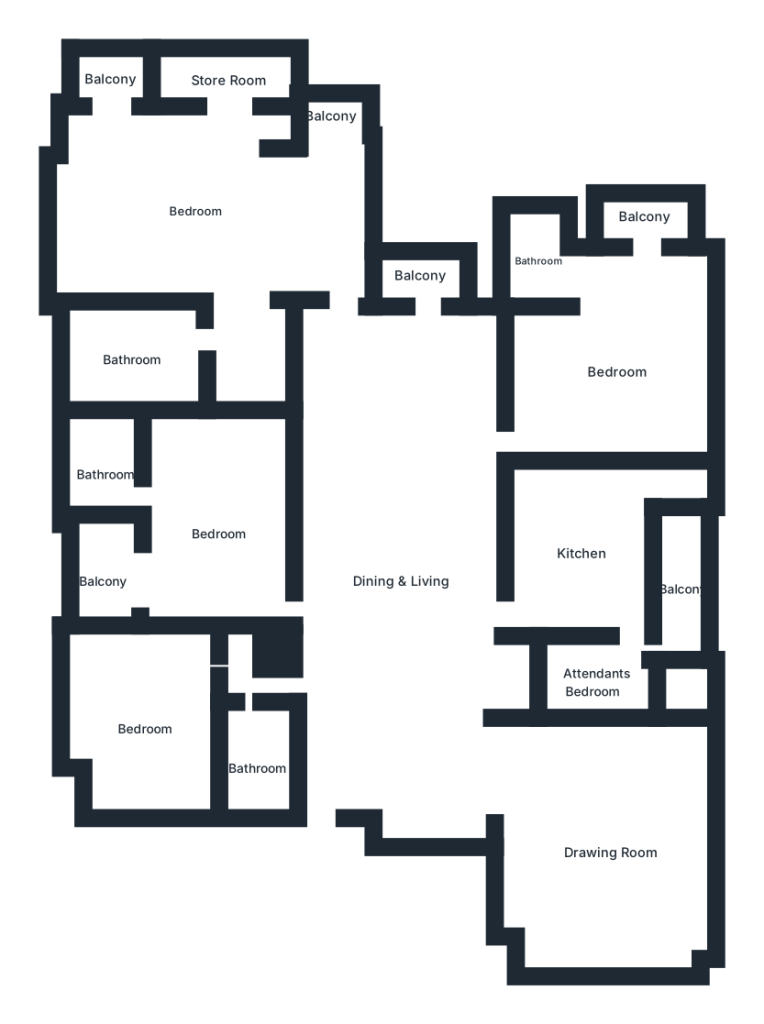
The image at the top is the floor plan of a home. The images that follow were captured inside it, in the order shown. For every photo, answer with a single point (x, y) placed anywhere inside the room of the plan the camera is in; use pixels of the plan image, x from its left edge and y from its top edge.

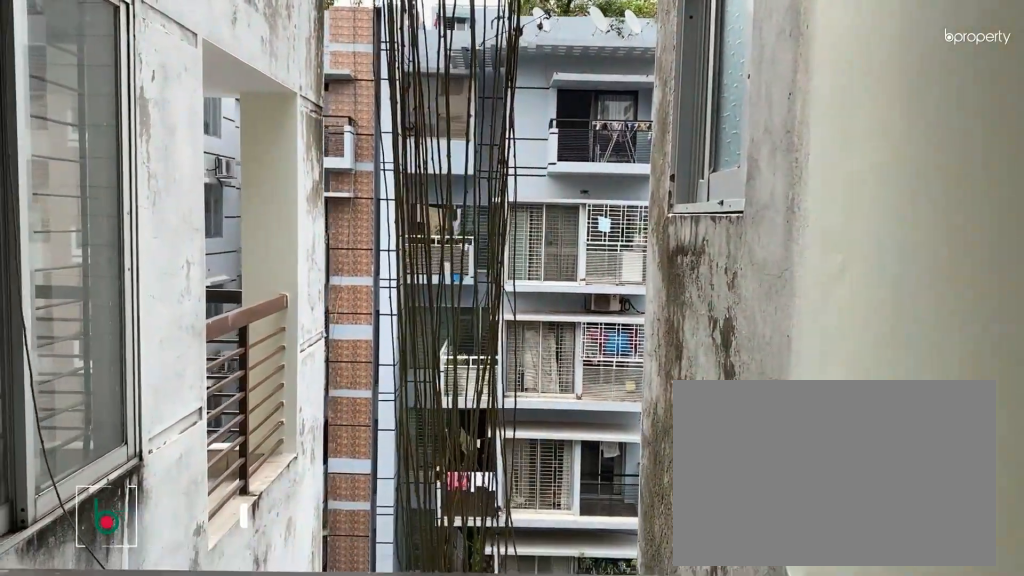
(421, 277)
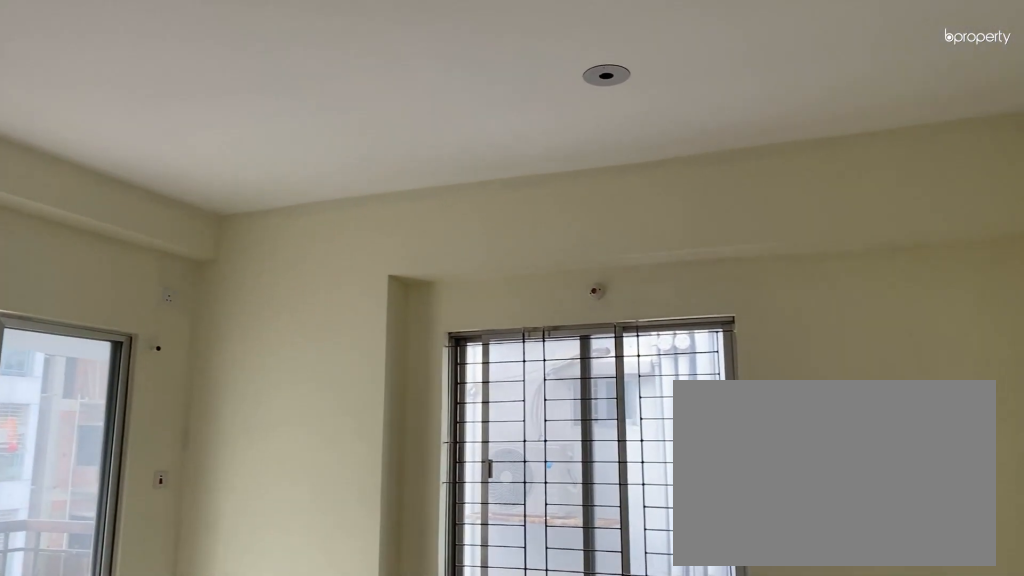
(619, 371)
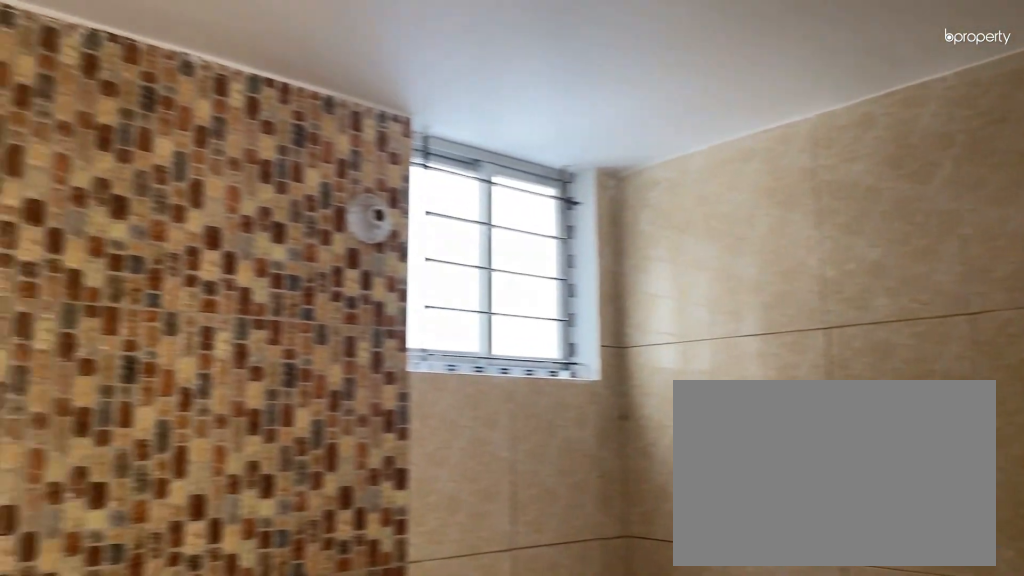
(535, 262)
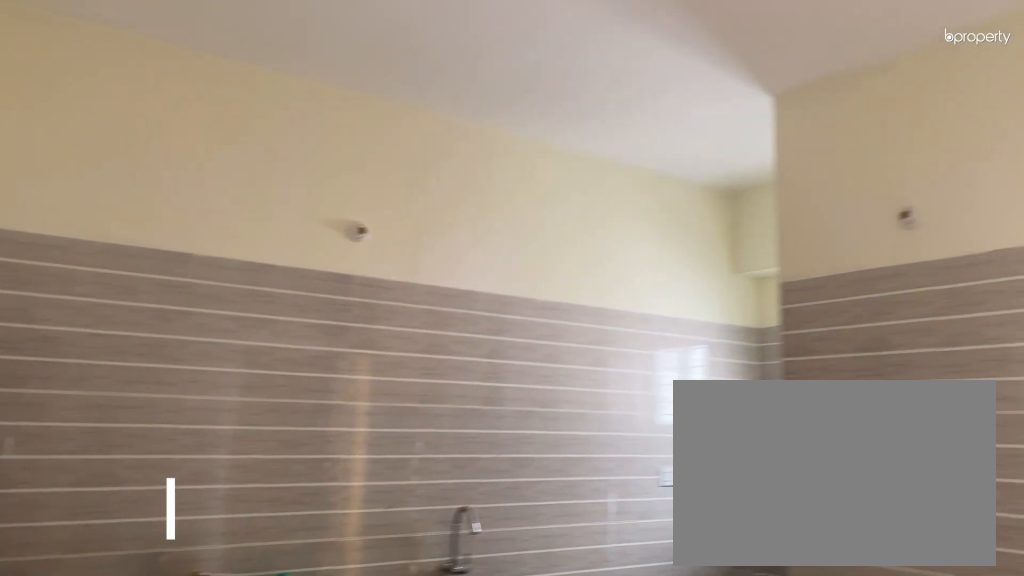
(585, 553)
